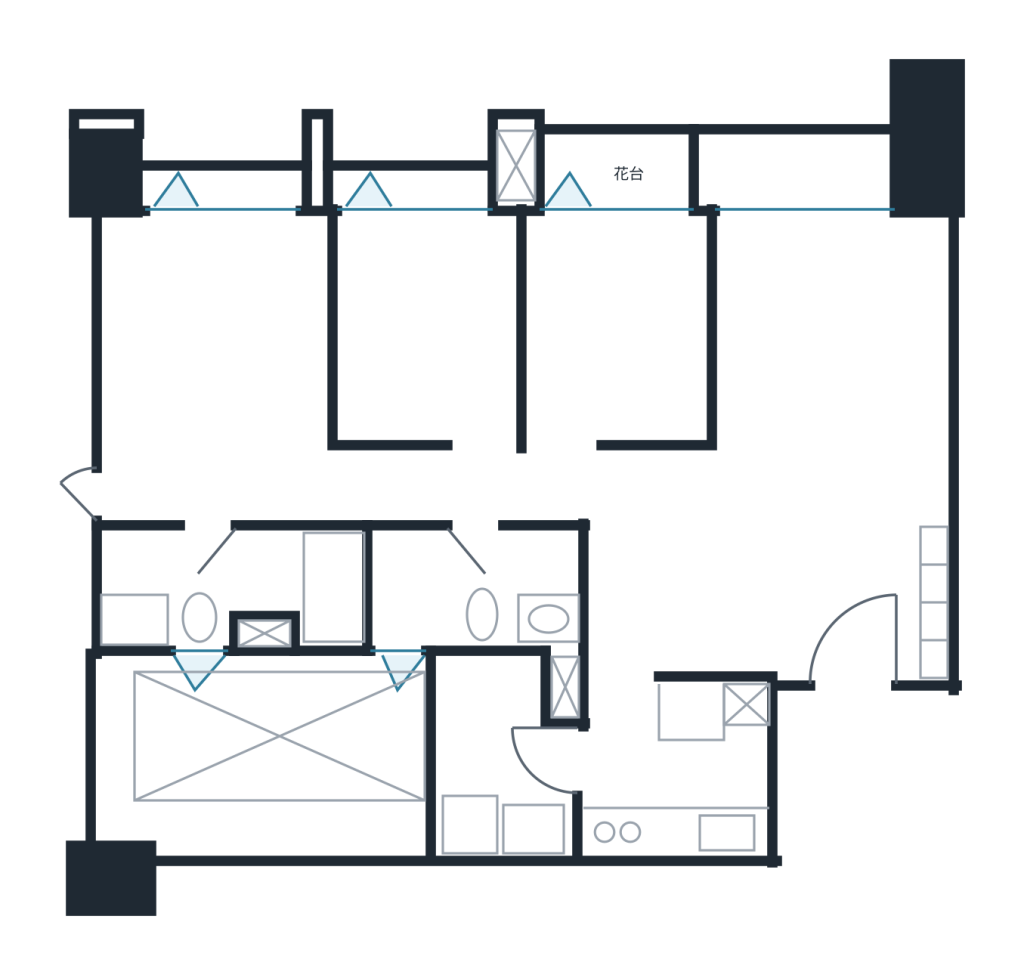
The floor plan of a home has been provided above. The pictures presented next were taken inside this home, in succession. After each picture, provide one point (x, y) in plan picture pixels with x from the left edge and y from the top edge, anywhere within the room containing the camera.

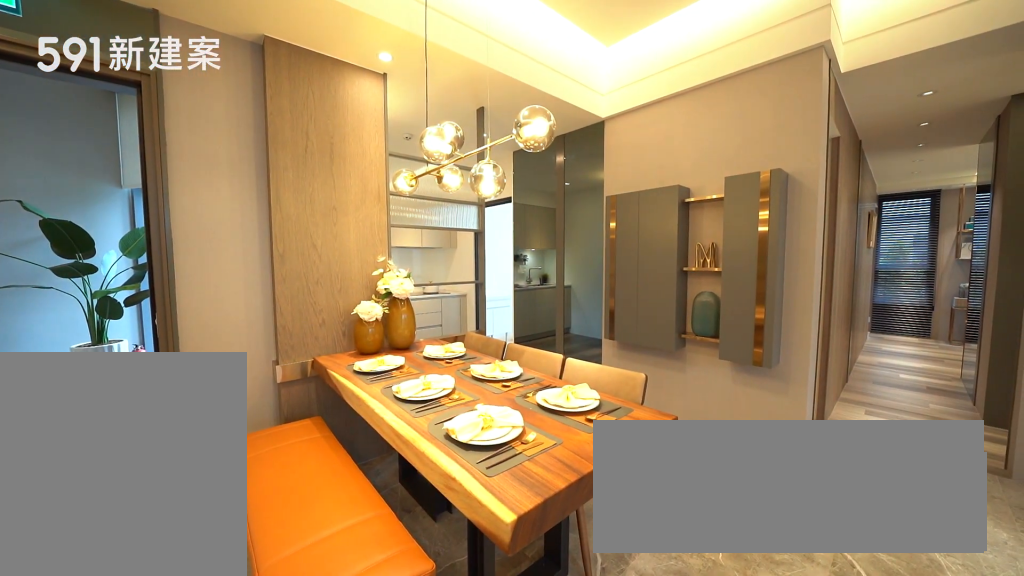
(727, 571)
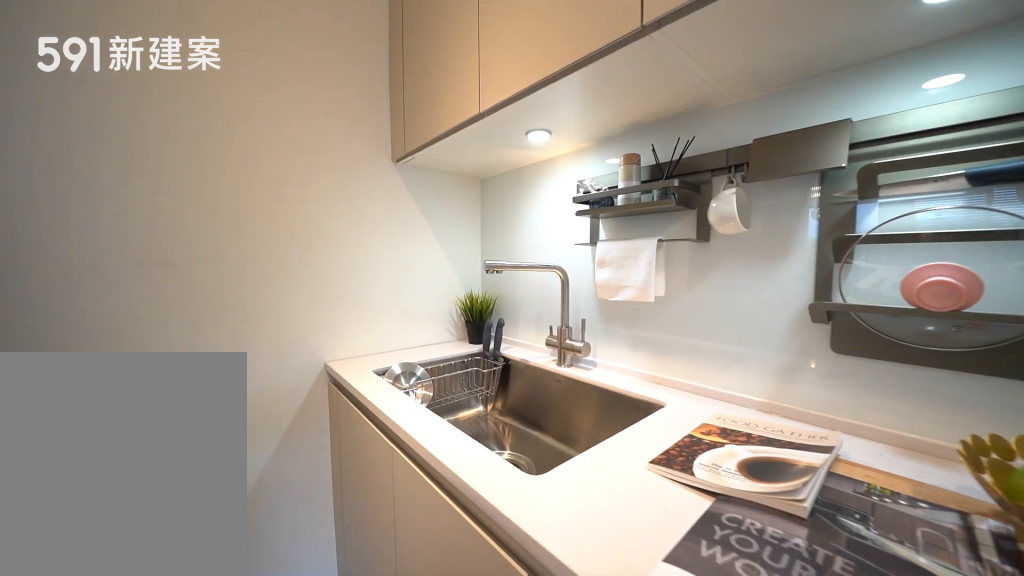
(682, 769)
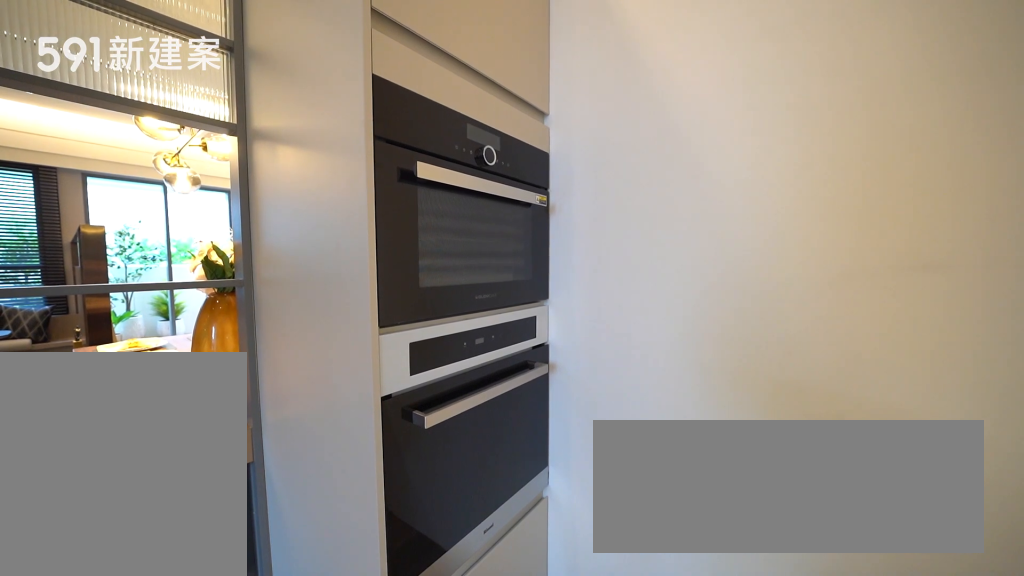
(682, 769)
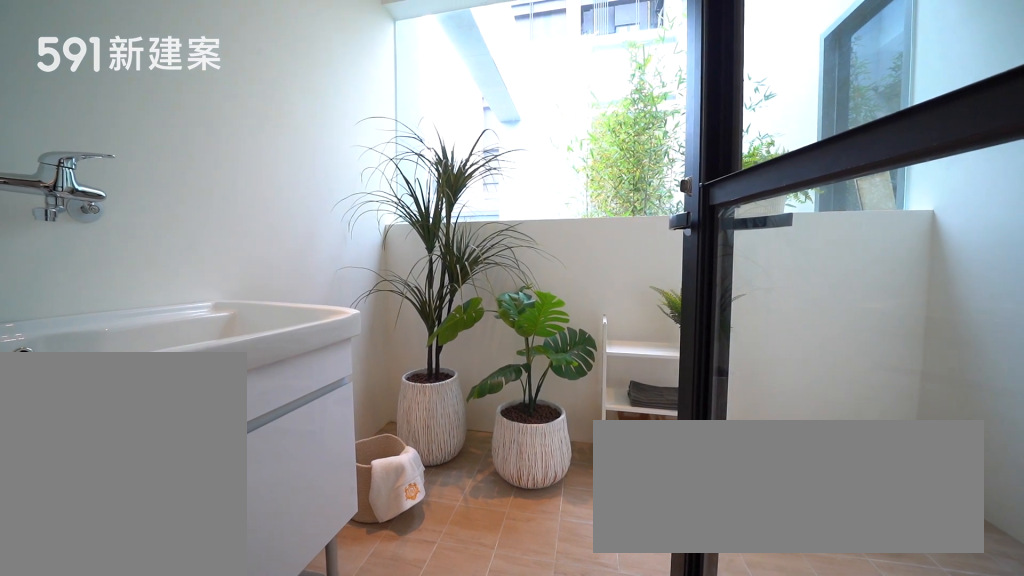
(509, 754)
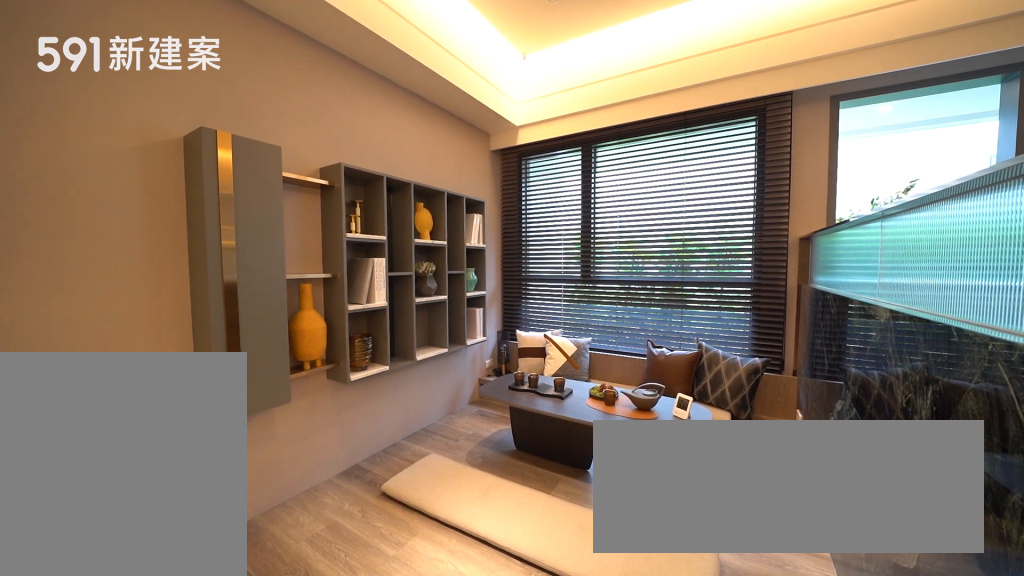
(611, 323)
